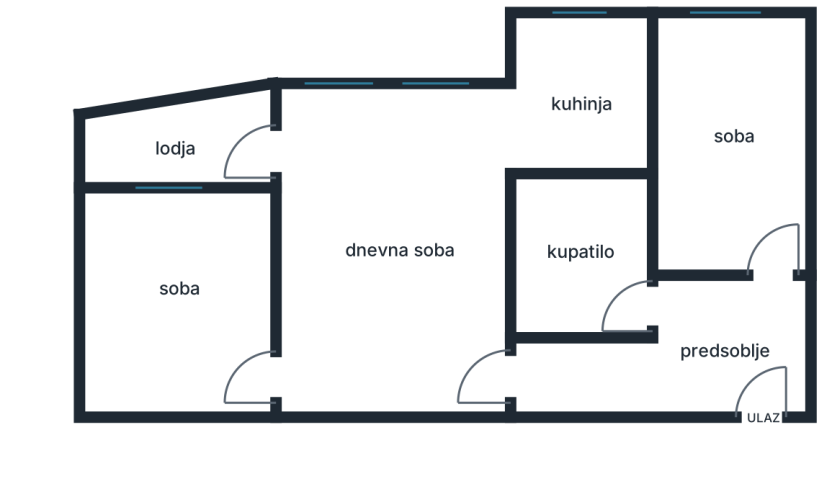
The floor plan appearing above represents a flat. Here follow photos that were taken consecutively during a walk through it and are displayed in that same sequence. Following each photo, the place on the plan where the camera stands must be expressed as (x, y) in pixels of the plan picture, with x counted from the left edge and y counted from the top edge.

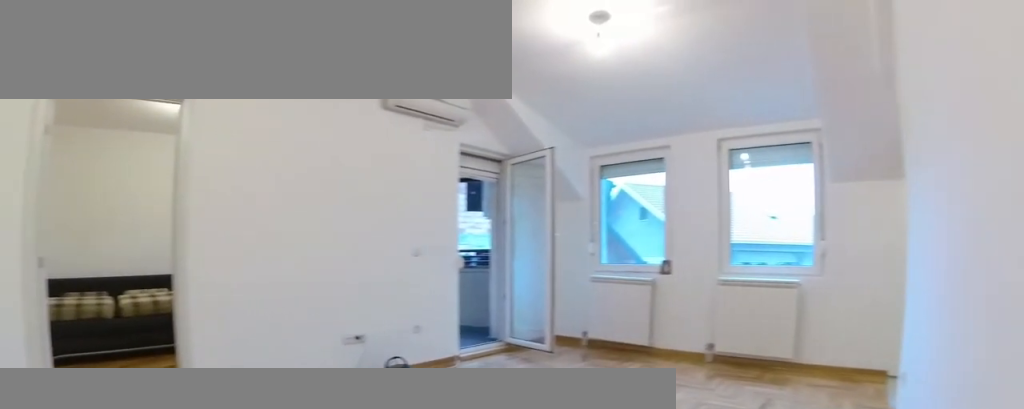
(504, 369)
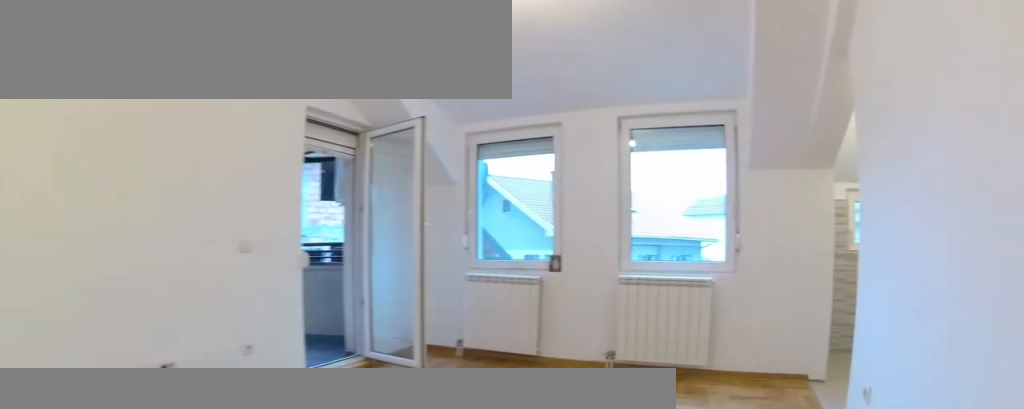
(482, 330)
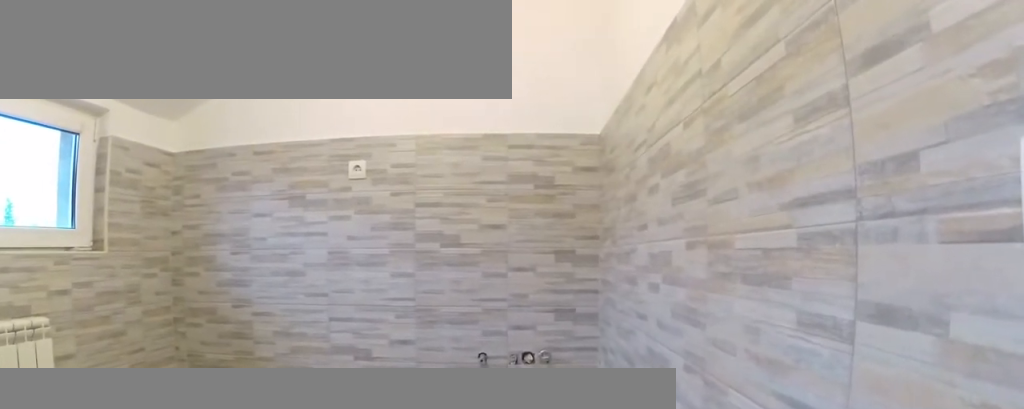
(498, 160)
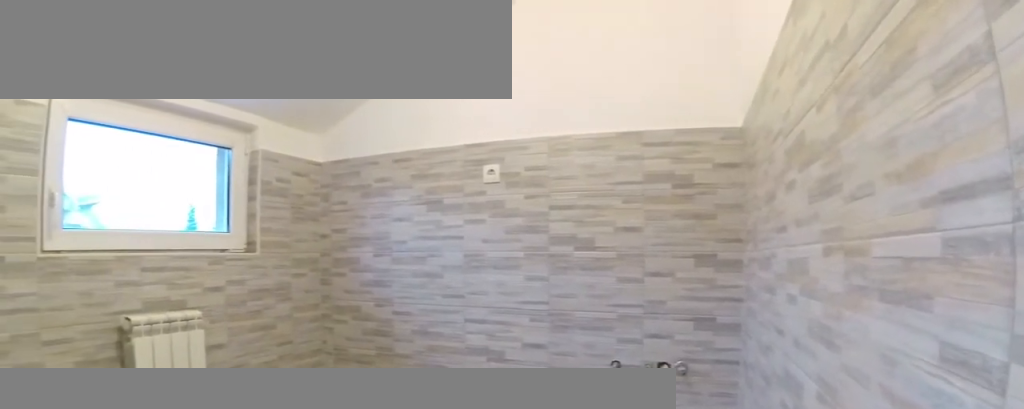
(500, 165)
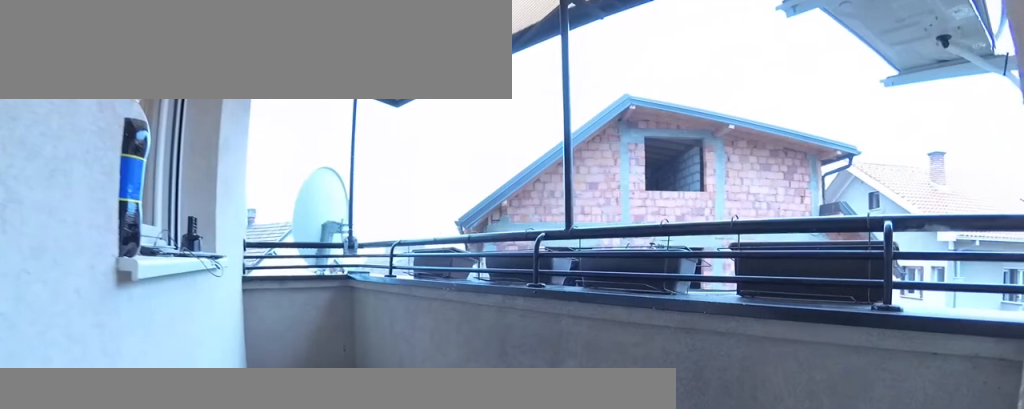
(300, 138)
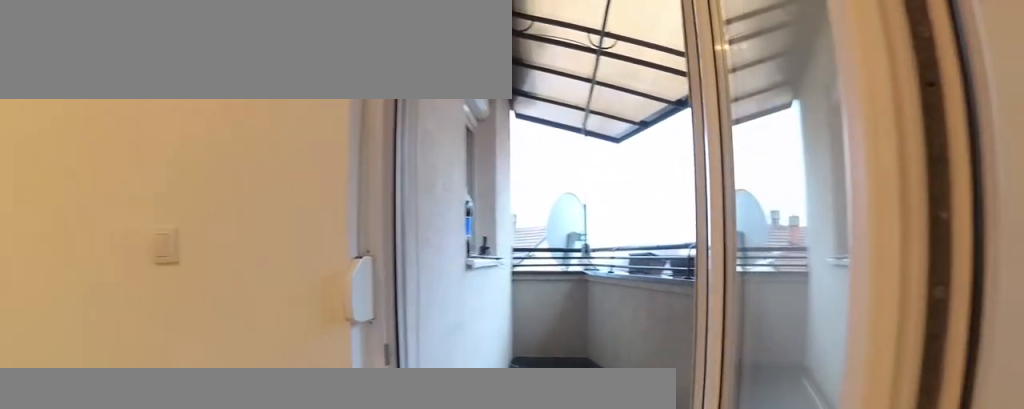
(325, 135)
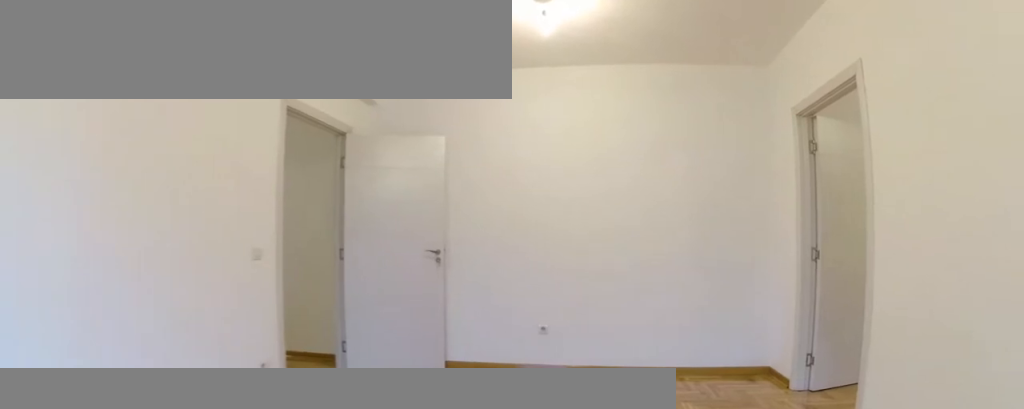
(311, 172)
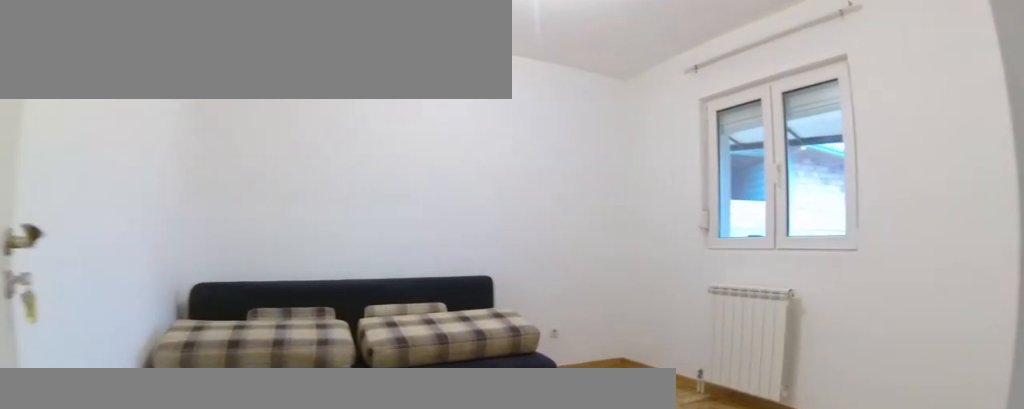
(299, 367)
